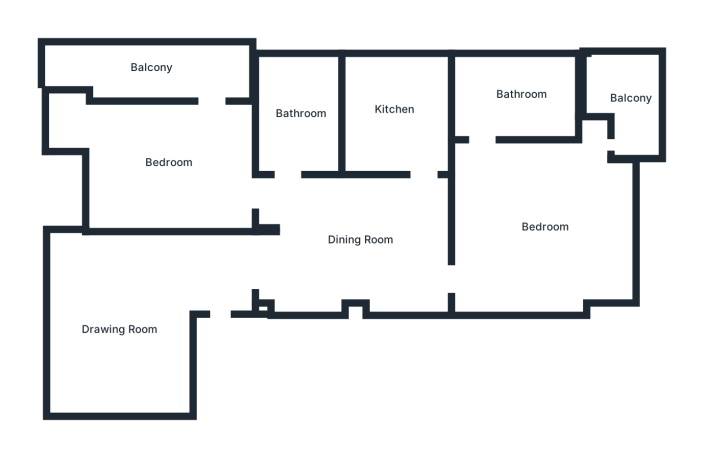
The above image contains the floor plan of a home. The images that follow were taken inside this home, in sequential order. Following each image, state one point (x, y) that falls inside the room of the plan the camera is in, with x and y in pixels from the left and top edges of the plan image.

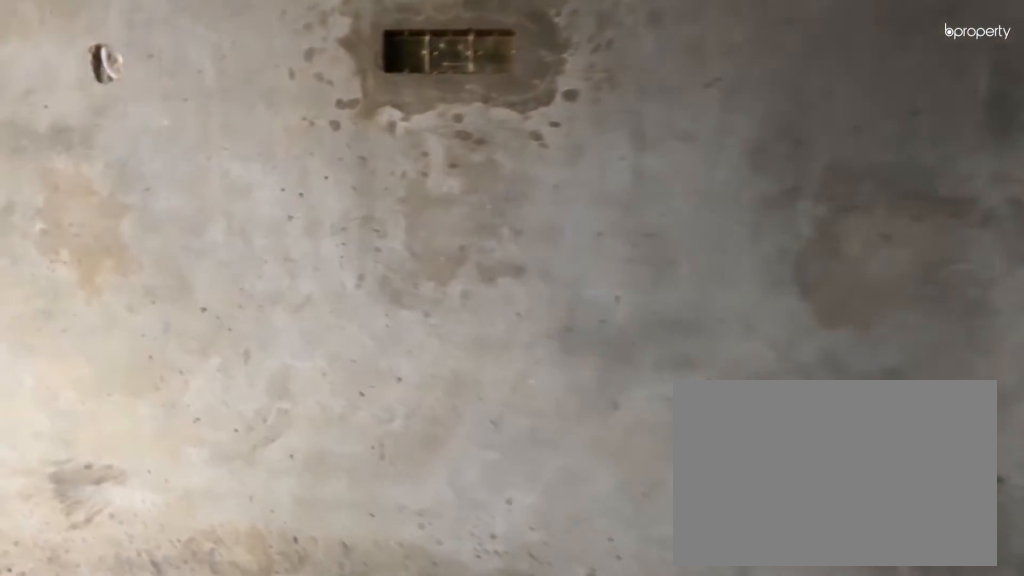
(181, 278)
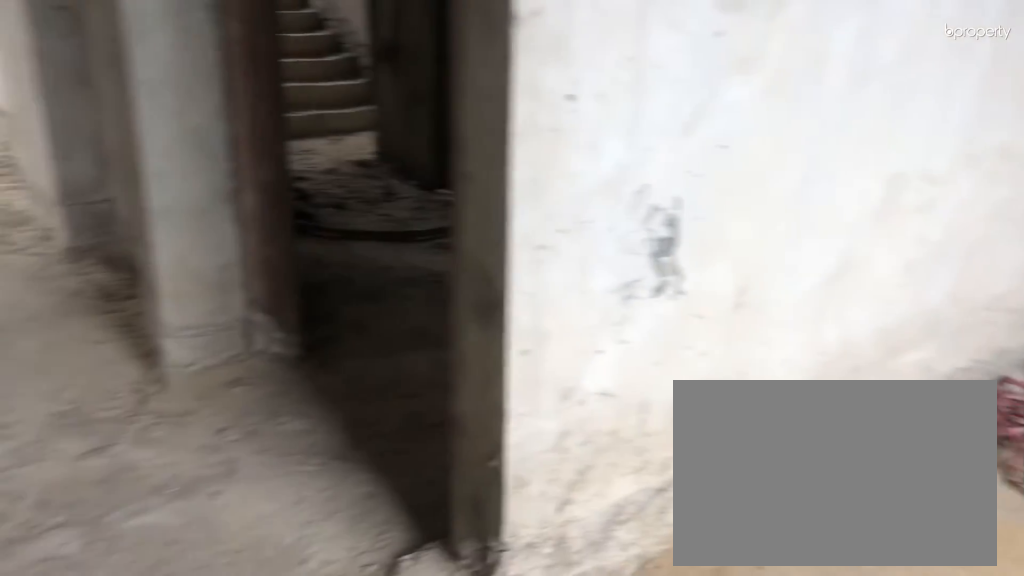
(119, 327)
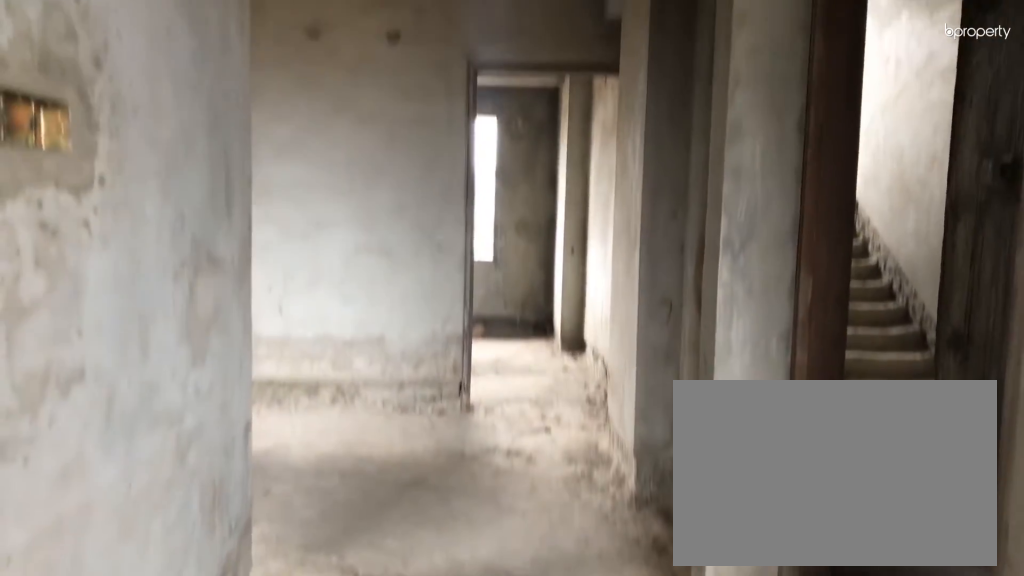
(119, 327)
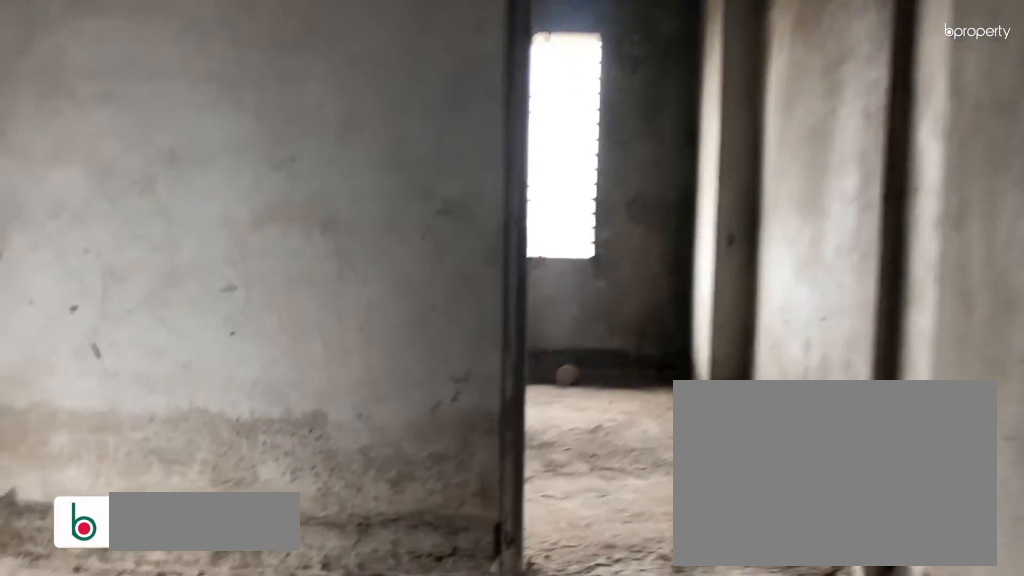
(355, 239)
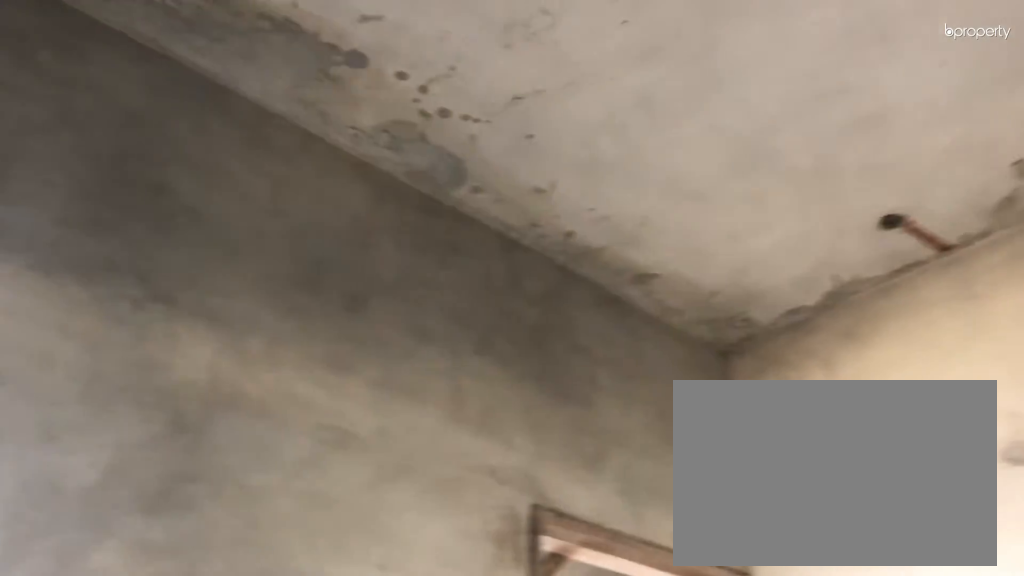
(355, 239)
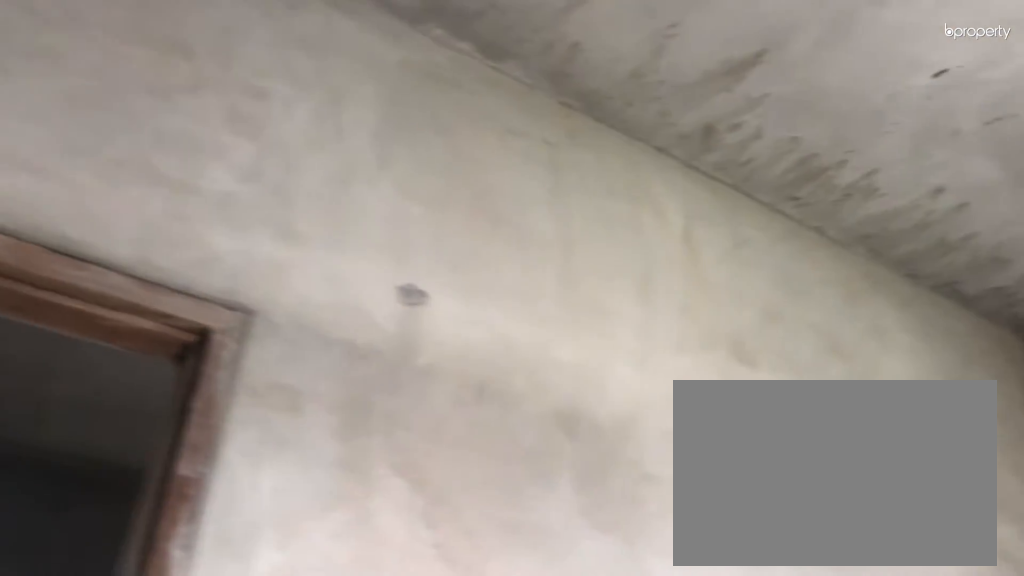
(546, 228)
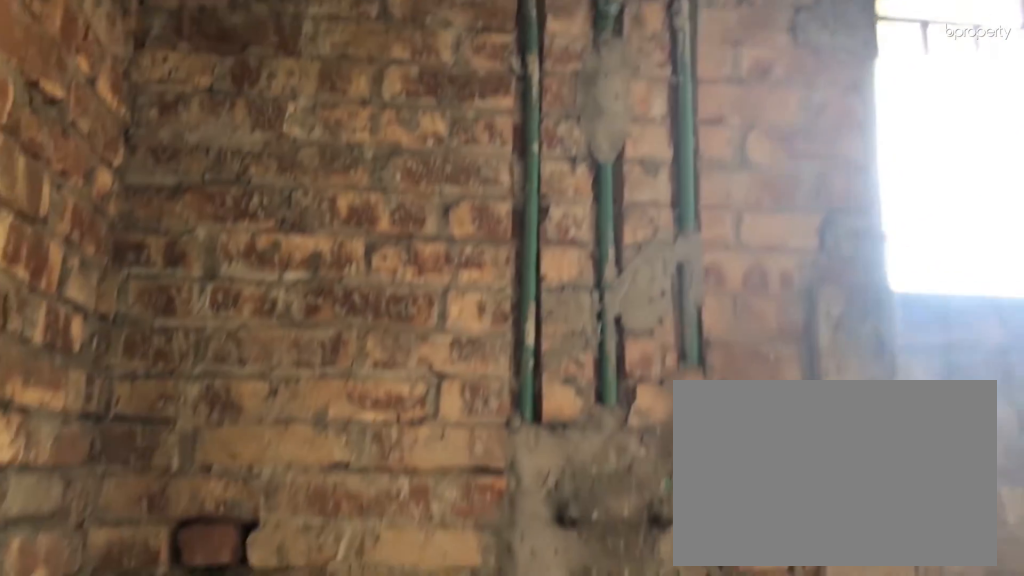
(522, 93)
